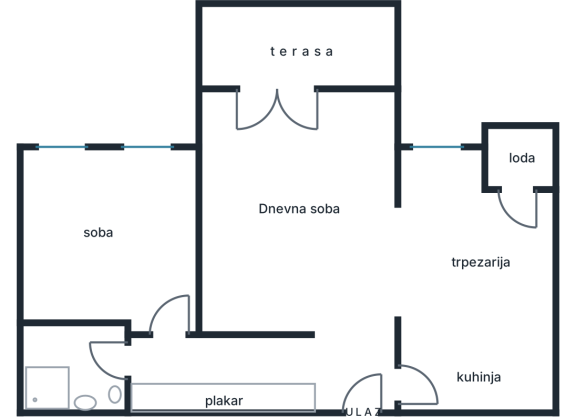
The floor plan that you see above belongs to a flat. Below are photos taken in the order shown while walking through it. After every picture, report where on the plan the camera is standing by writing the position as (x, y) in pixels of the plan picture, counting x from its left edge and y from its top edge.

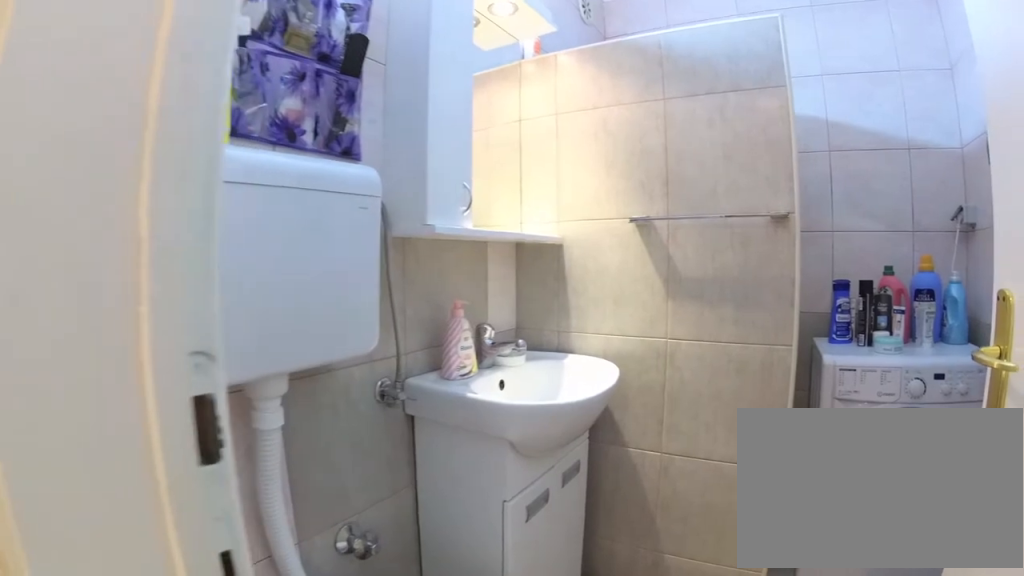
(152, 353)
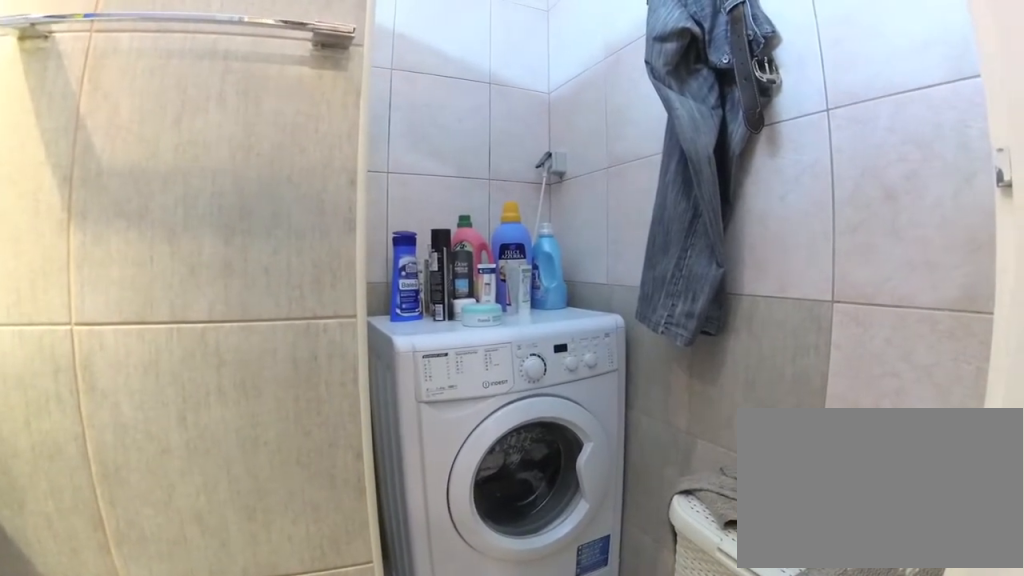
(100, 358)
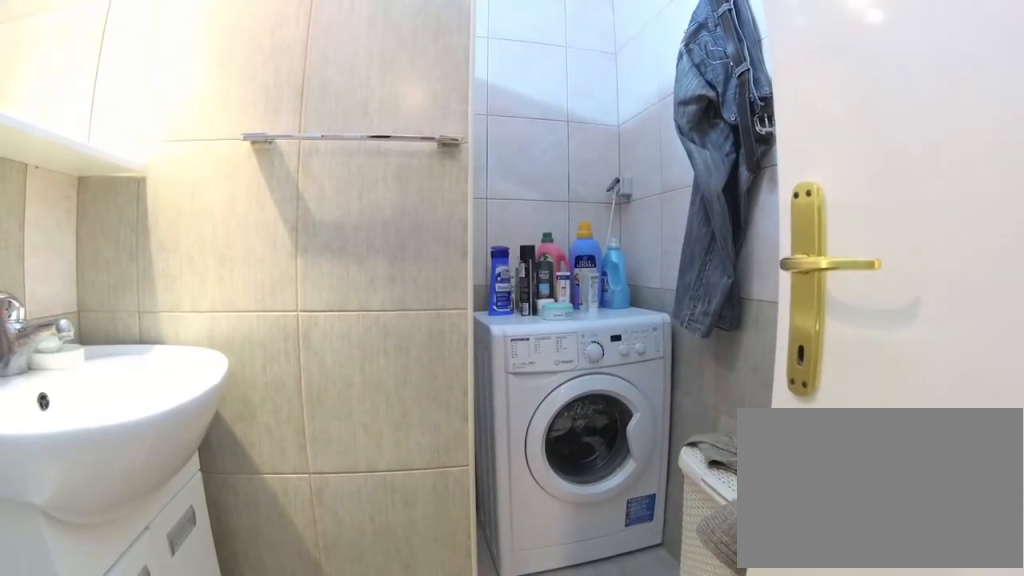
(130, 359)
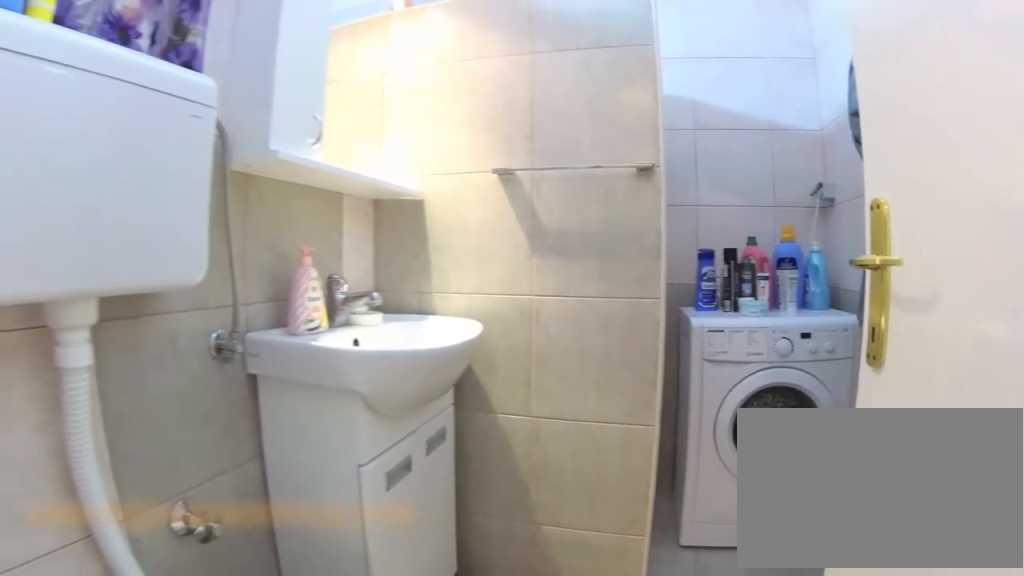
(153, 358)
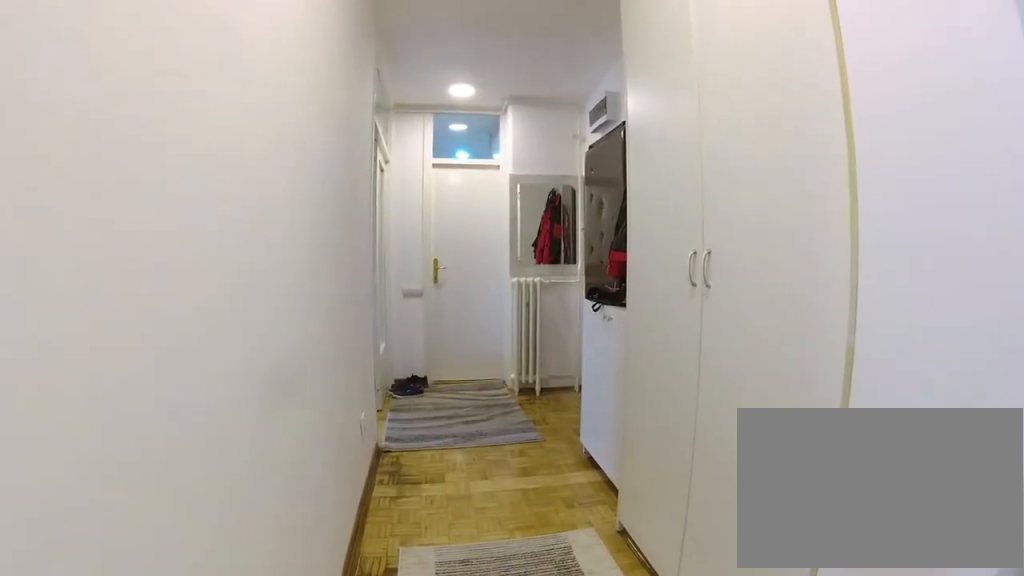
(138, 357)
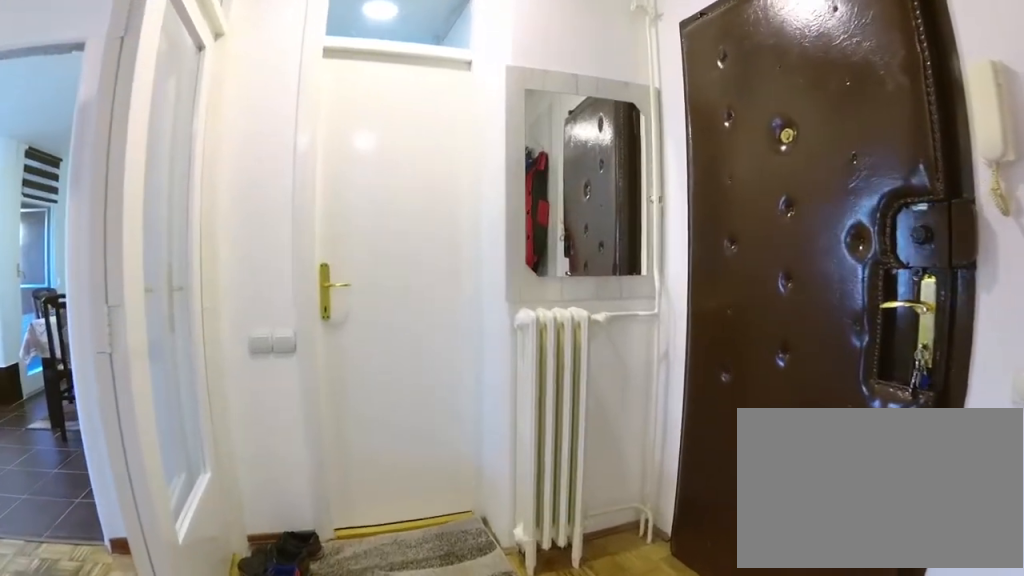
(261, 356)
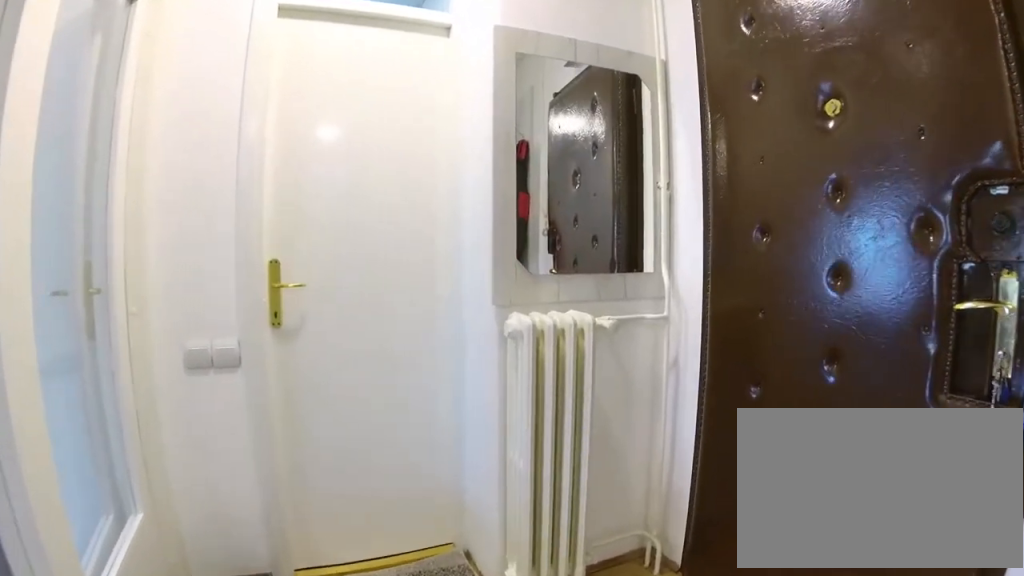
(280, 356)
